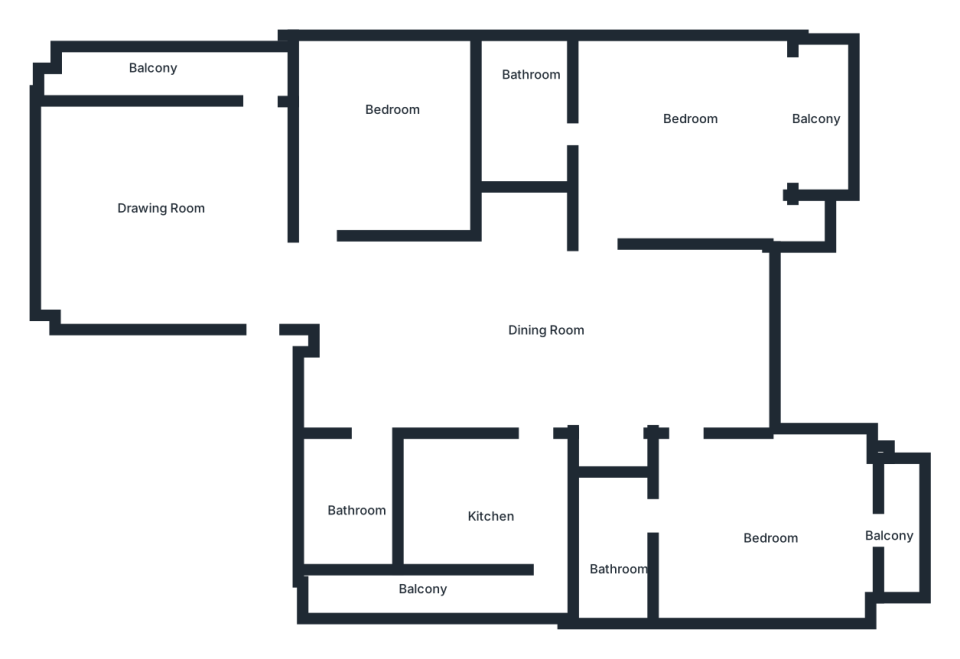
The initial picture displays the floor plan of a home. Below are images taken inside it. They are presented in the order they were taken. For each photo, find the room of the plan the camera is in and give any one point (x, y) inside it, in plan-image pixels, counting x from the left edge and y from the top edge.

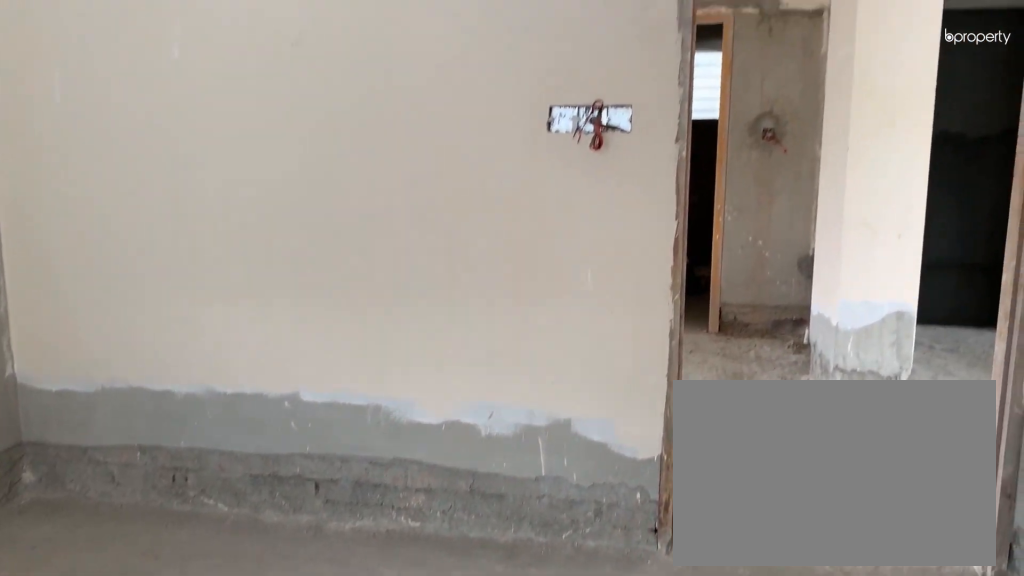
(391, 133)
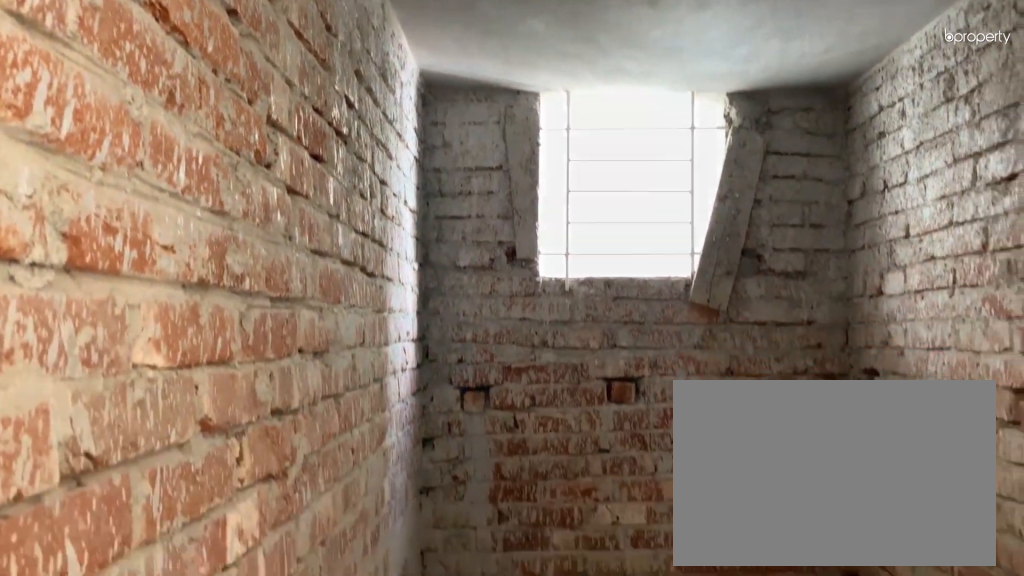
(360, 497)
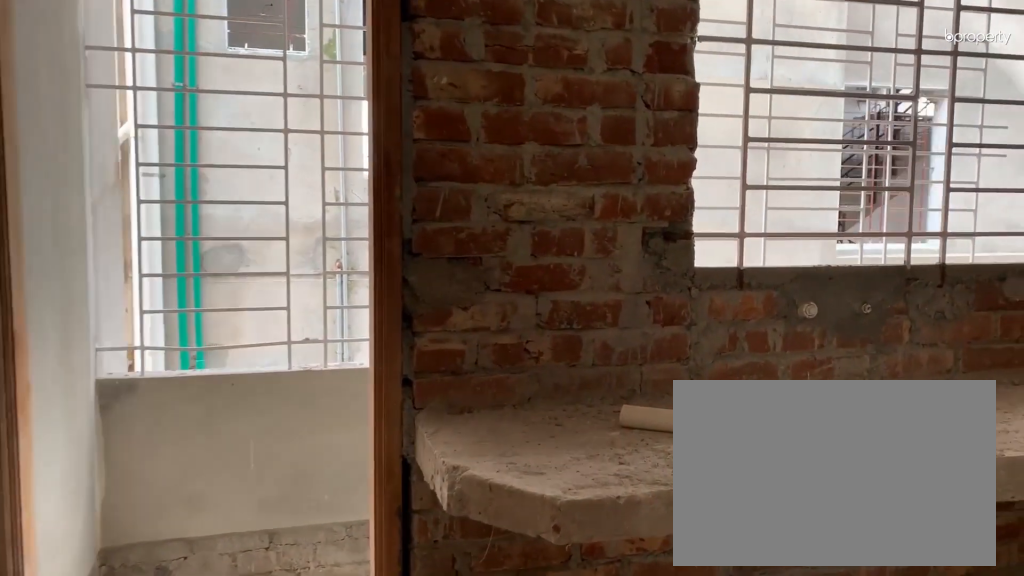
(488, 501)
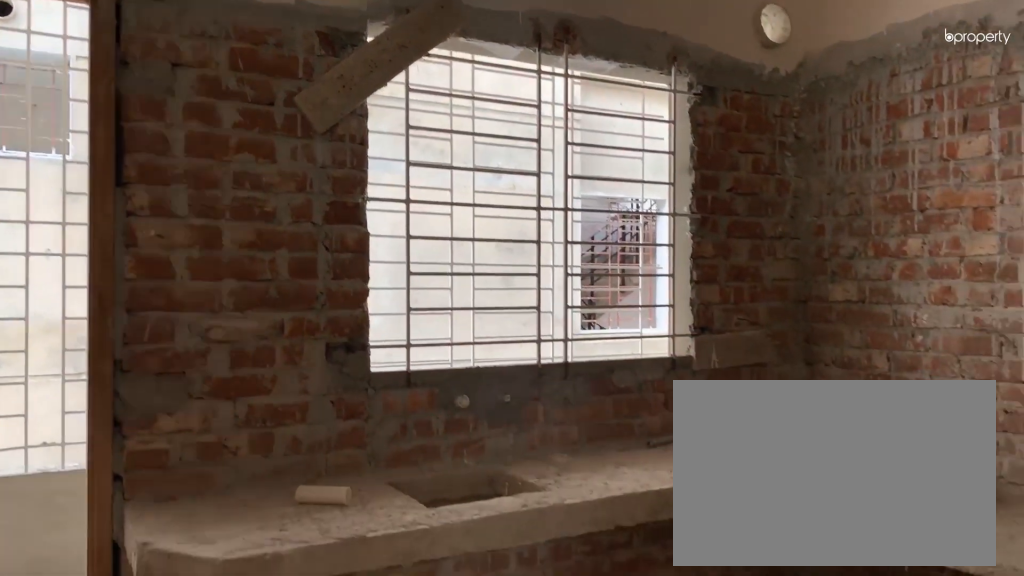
(488, 501)
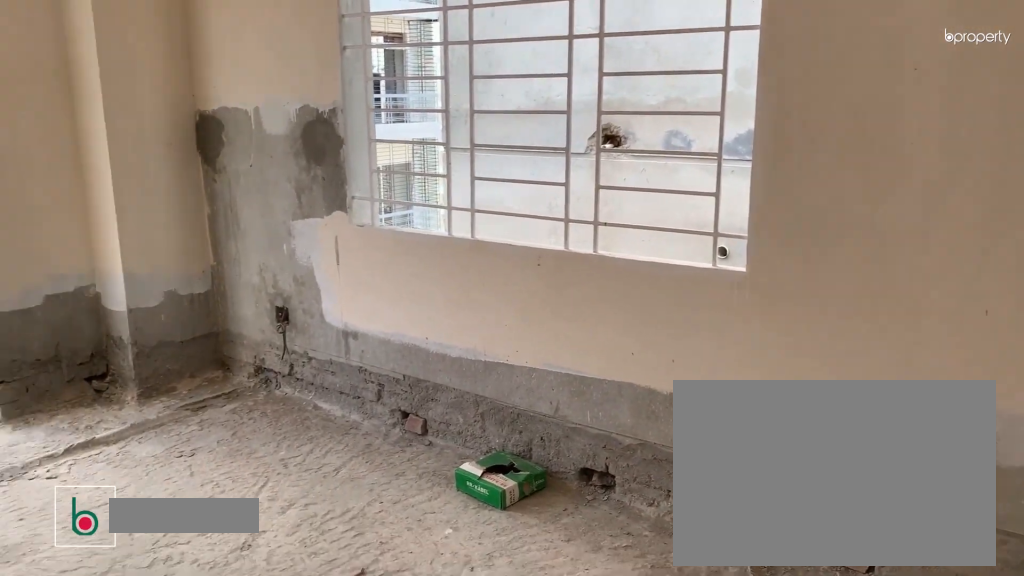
(768, 540)
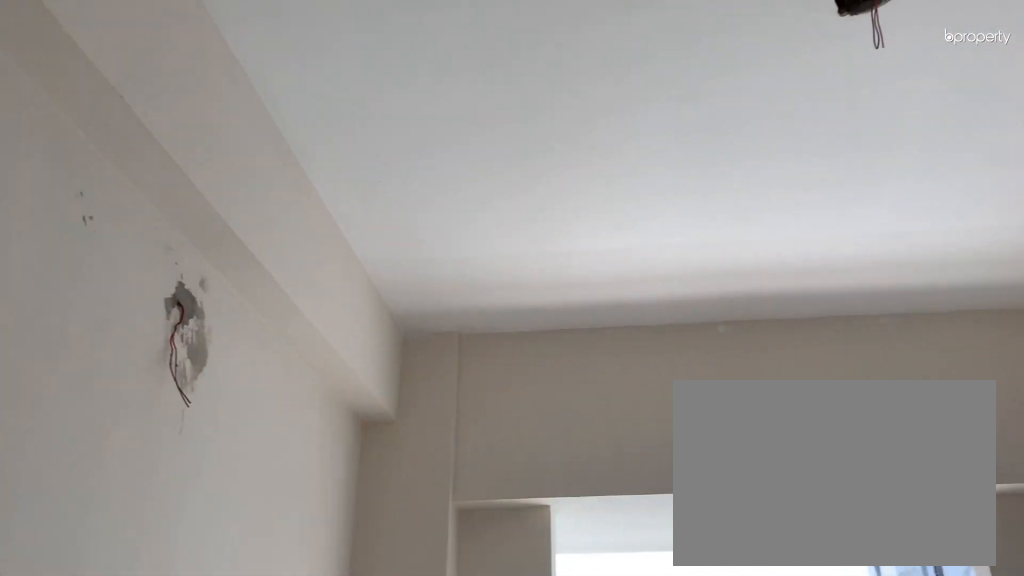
(768, 540)
